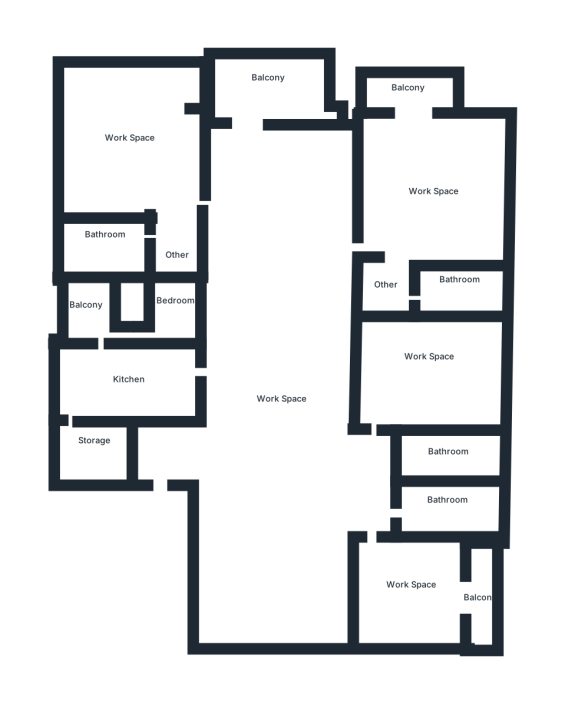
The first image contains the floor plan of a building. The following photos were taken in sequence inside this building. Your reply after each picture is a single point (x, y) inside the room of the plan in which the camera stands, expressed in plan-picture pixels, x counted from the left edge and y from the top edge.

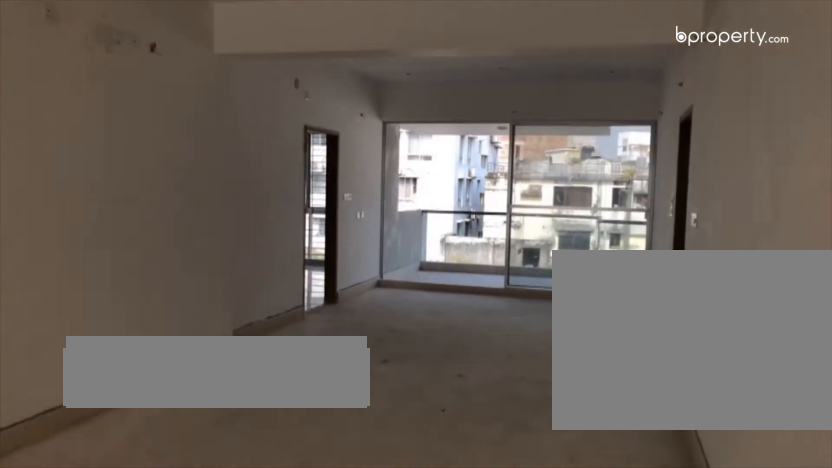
(280, 411)
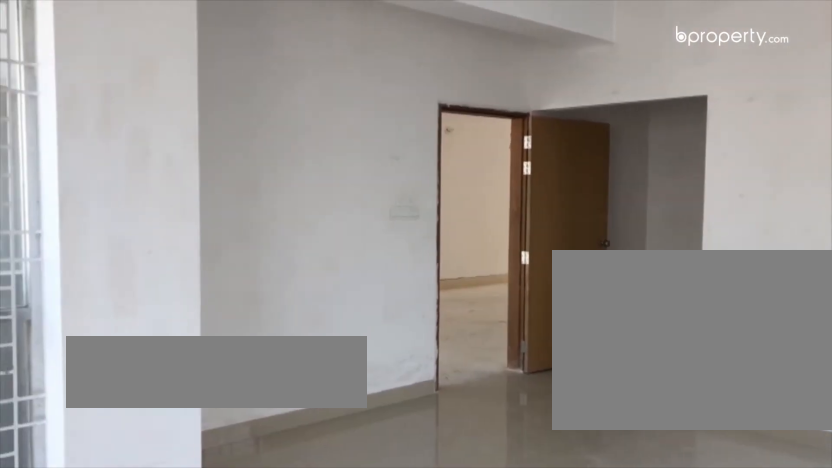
(119, 168)
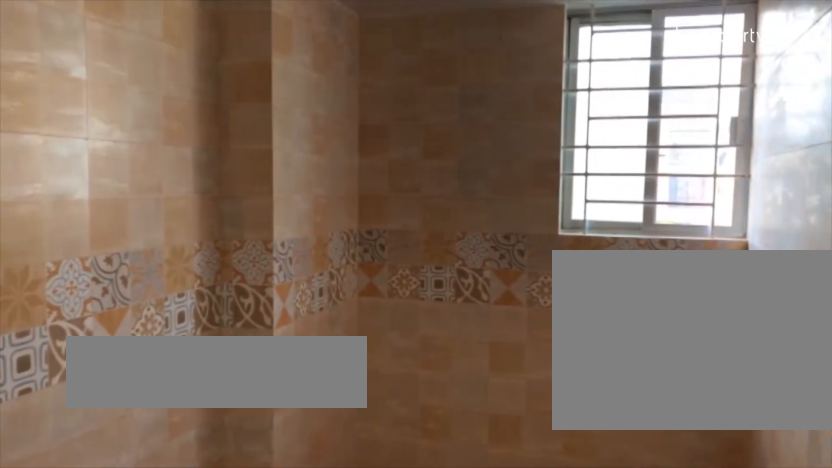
(90, 237)
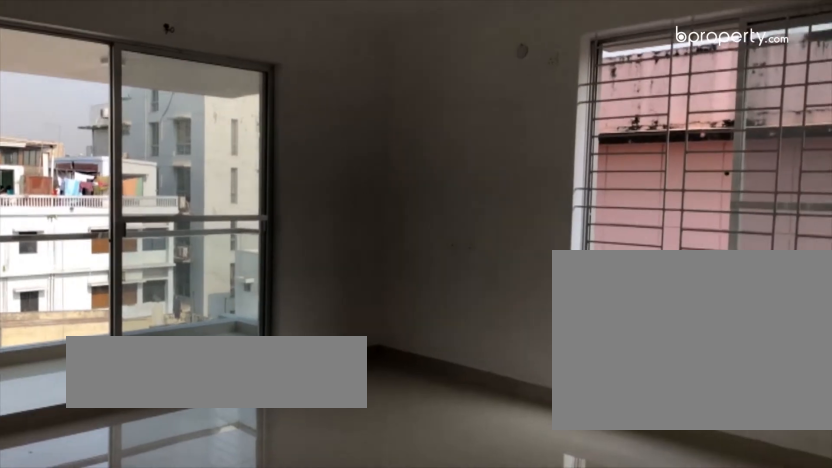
(432, 186)
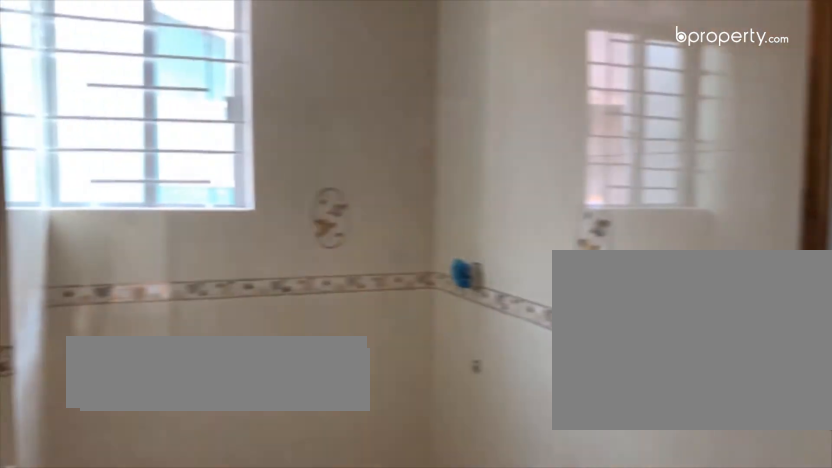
(465, 283)
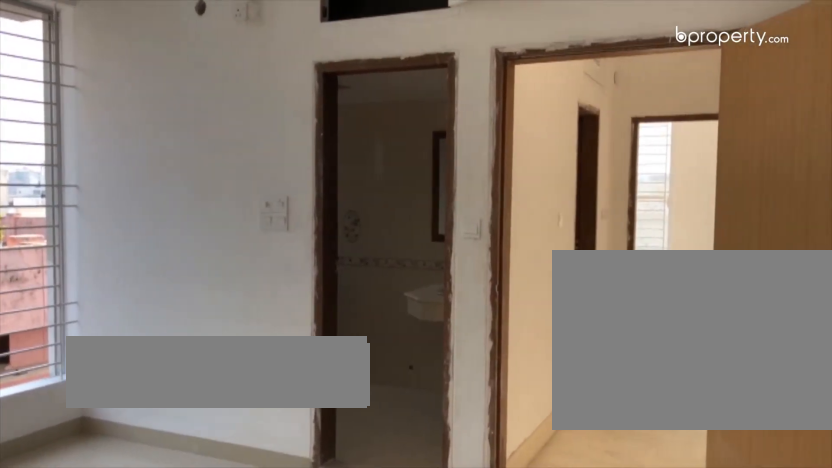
(417, 378)
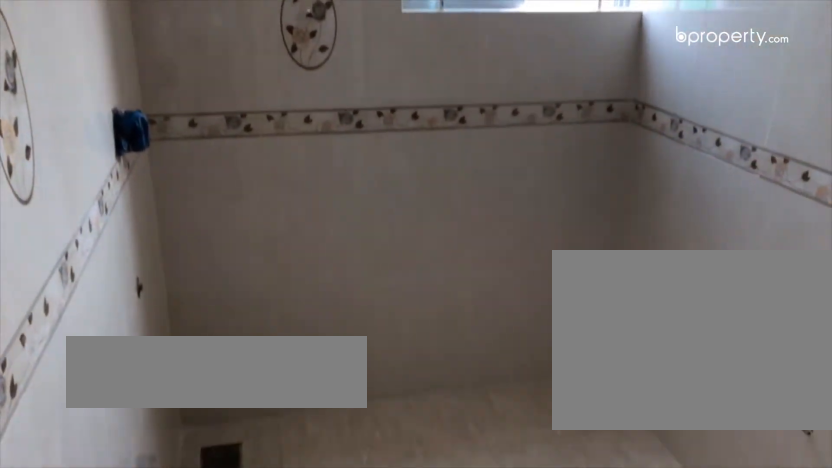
(454, 448)
